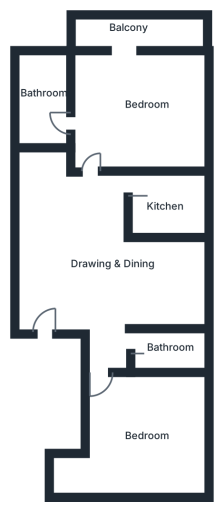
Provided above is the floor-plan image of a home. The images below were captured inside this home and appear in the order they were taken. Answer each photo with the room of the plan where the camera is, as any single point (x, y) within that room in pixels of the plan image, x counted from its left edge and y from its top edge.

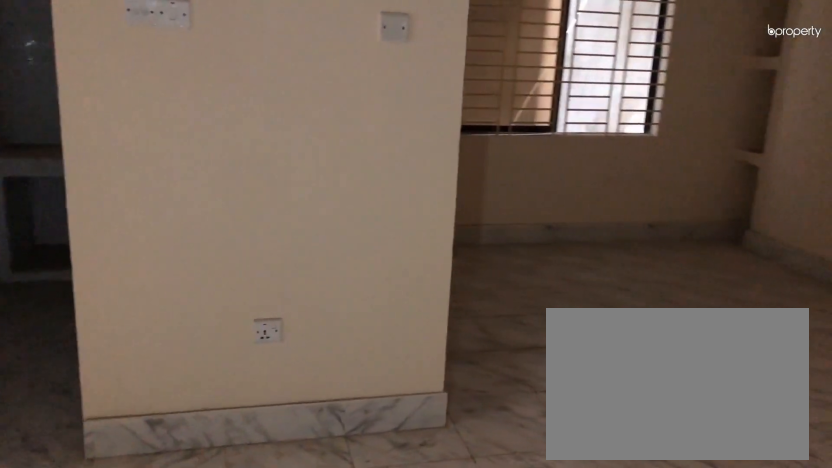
(100, 268)
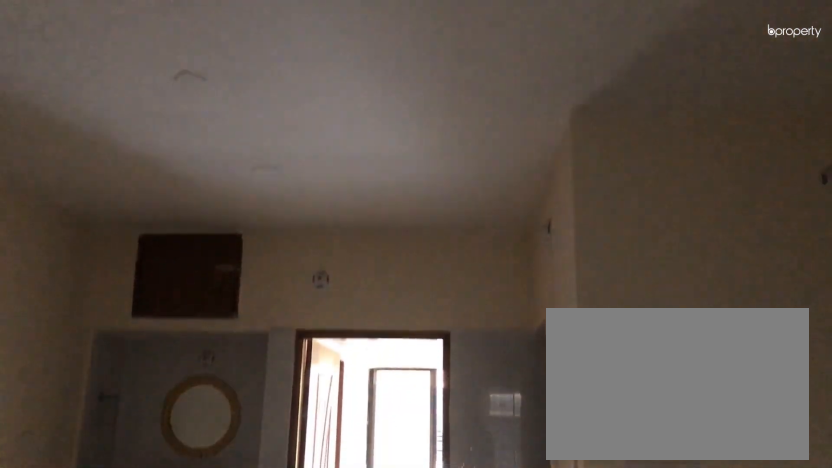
(100, 268)
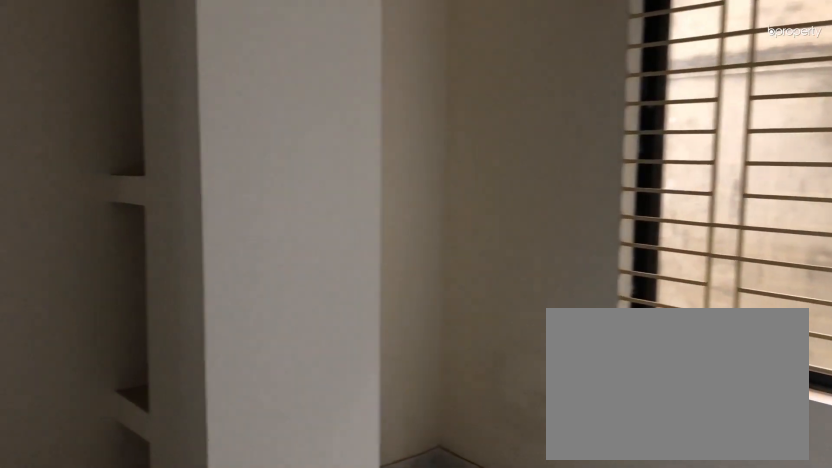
(145, 446)
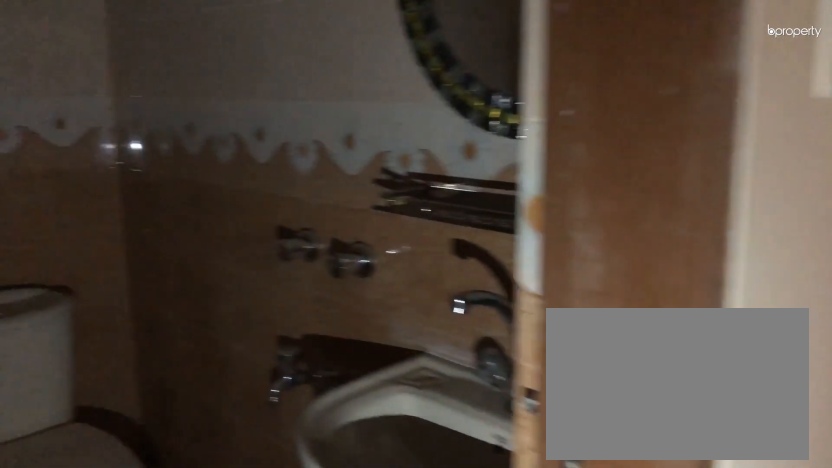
(174, 353)
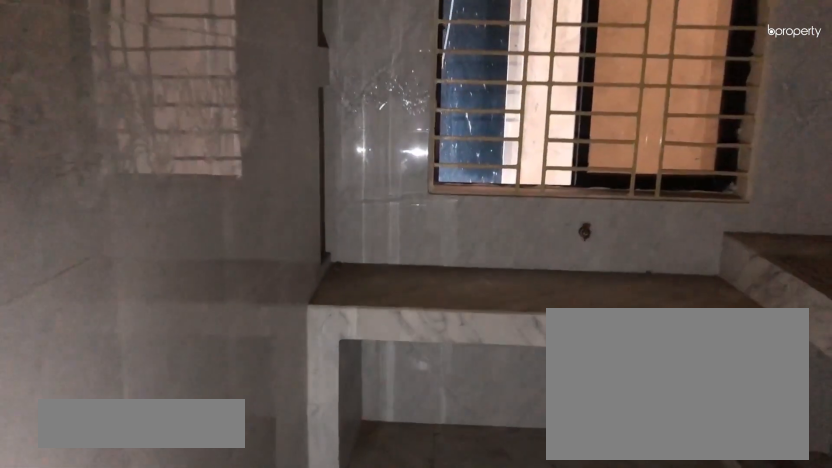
(167, 205)
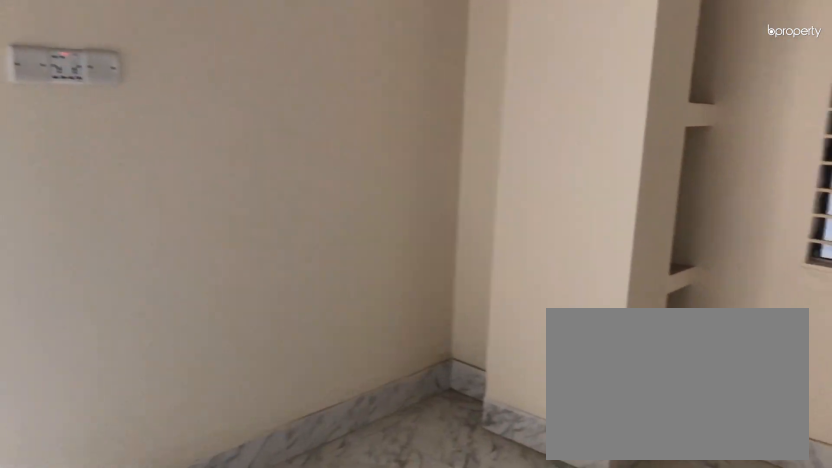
(142, 112)
